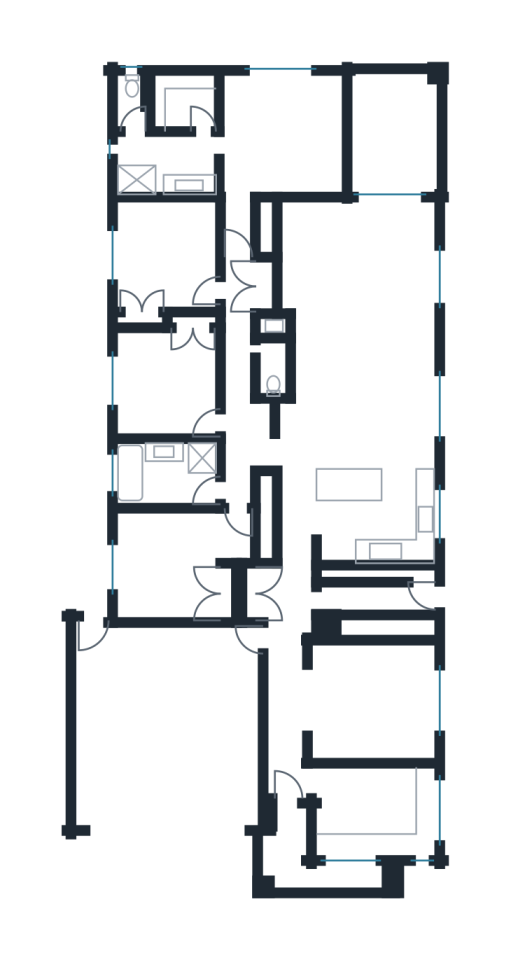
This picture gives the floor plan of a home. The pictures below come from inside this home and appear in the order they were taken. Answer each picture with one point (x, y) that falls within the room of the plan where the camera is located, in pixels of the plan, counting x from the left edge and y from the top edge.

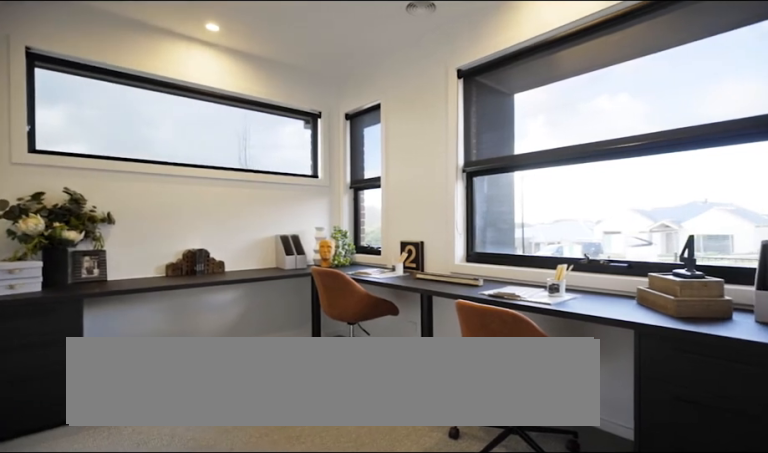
(376, 810)
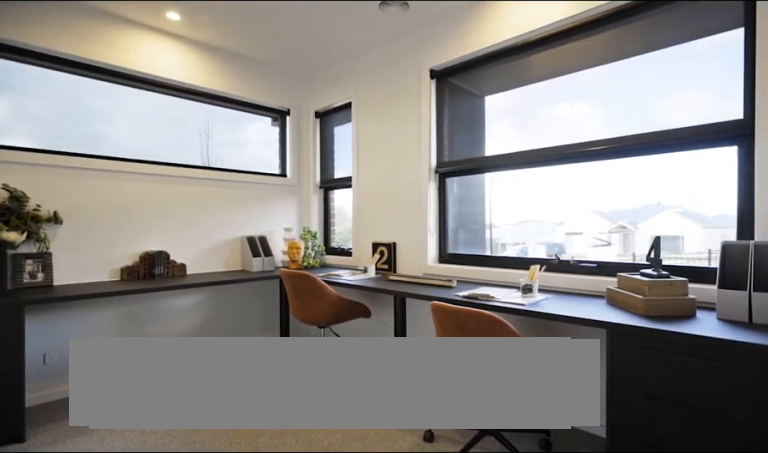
(376, 810)
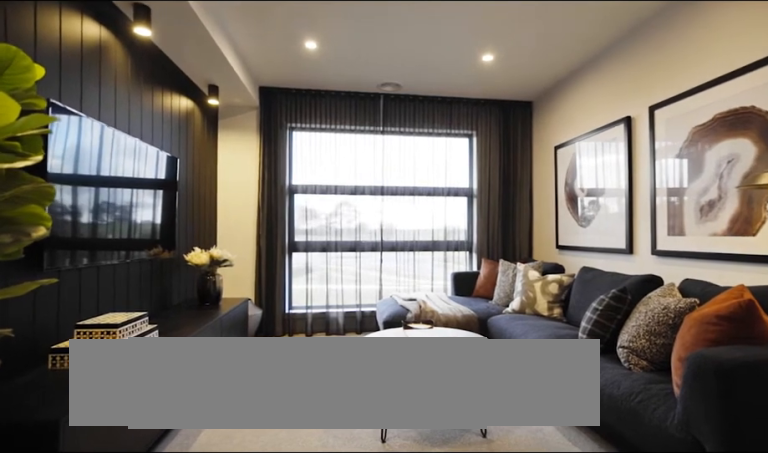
(373, 700)
